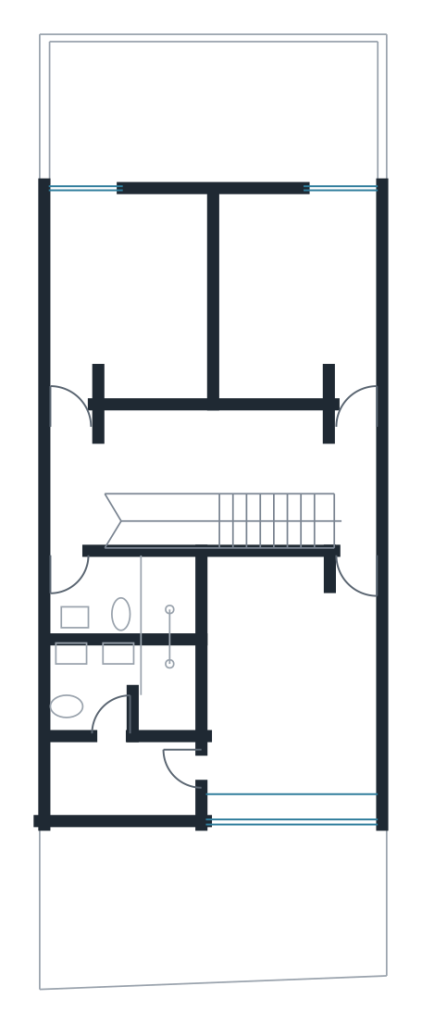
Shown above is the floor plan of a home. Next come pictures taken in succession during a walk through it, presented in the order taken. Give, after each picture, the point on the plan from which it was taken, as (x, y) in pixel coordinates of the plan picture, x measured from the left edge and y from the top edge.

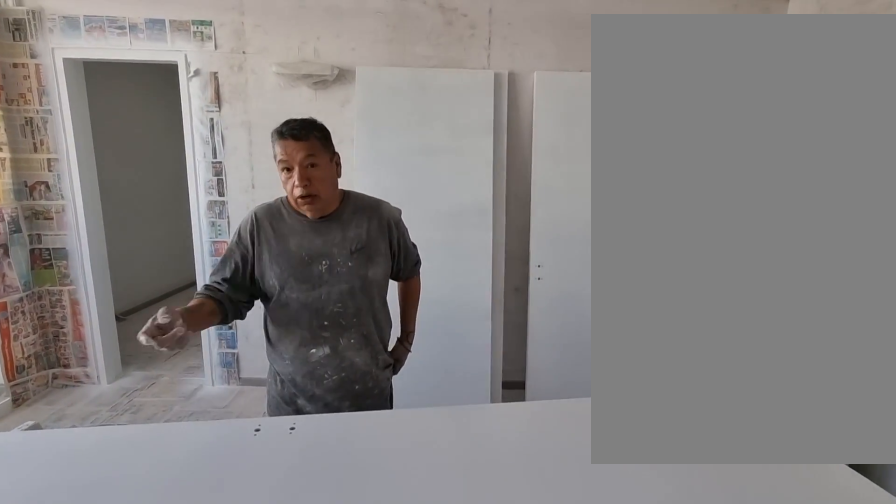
(346, 614)
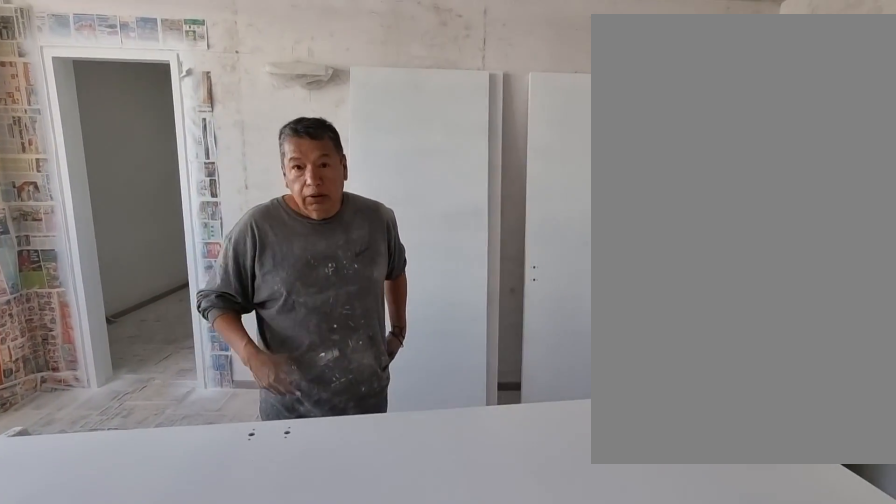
(346, 614)
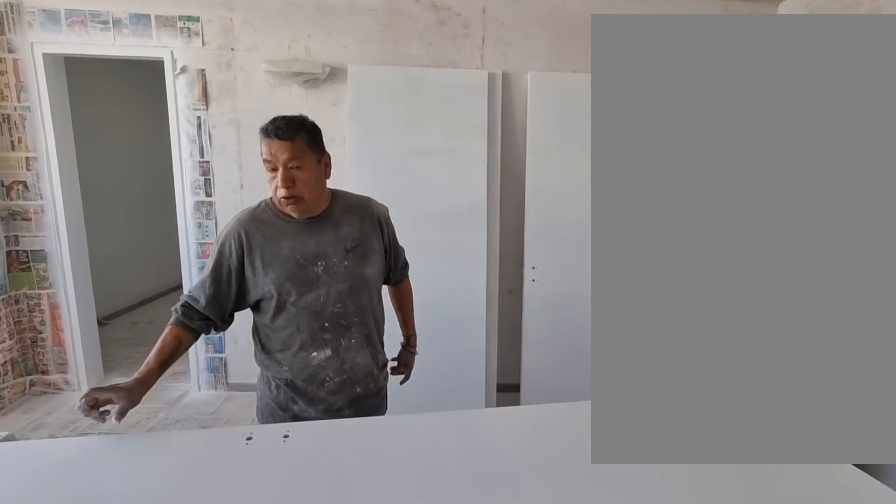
(346, 614)
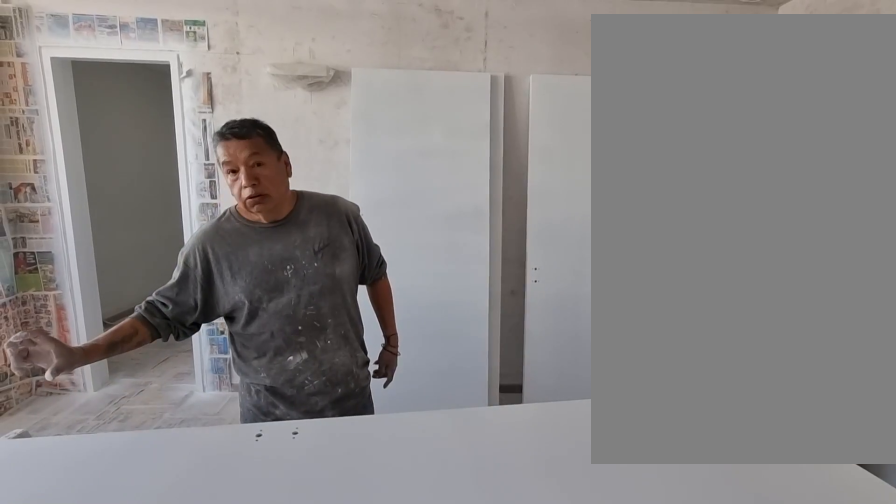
(347, 614)
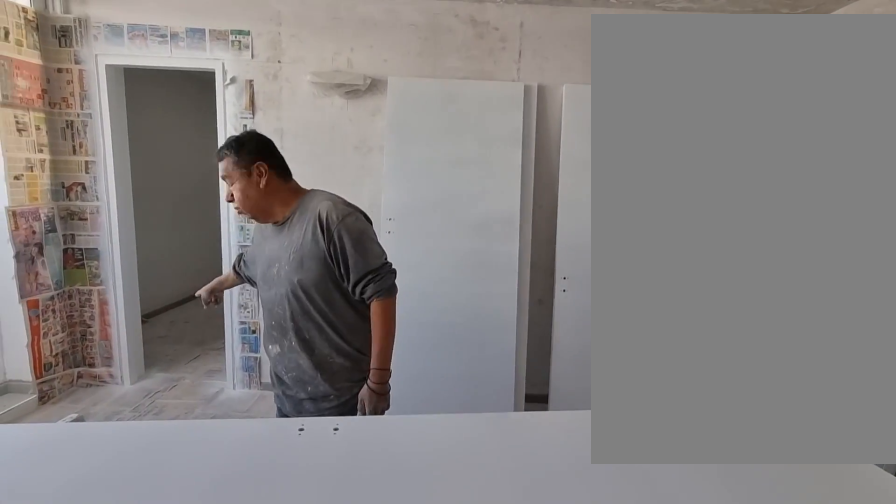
(341, 652)
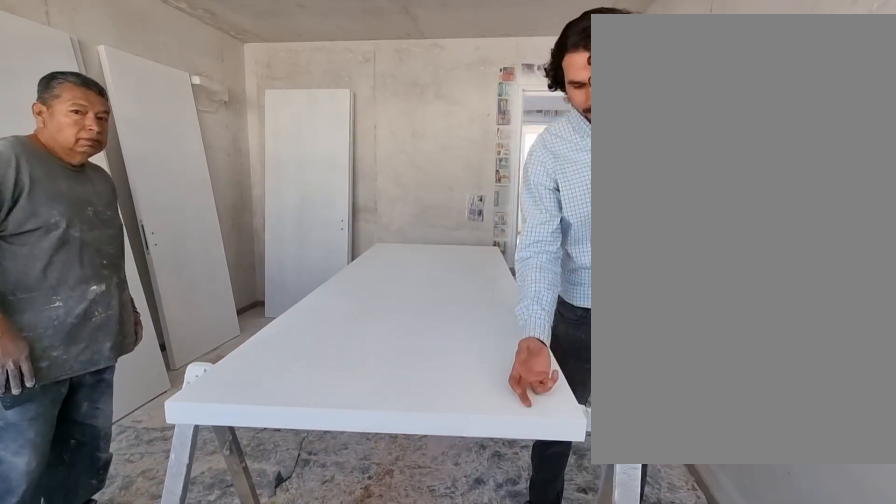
(296, 746)
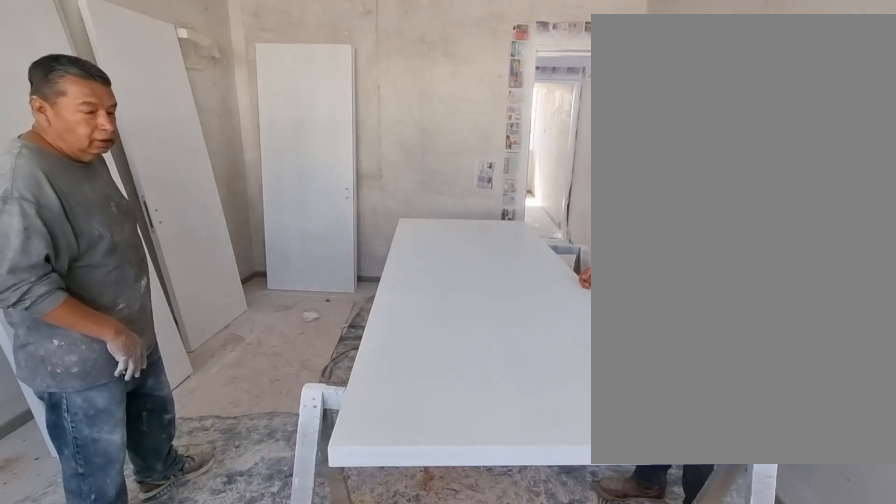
(296, 747)
